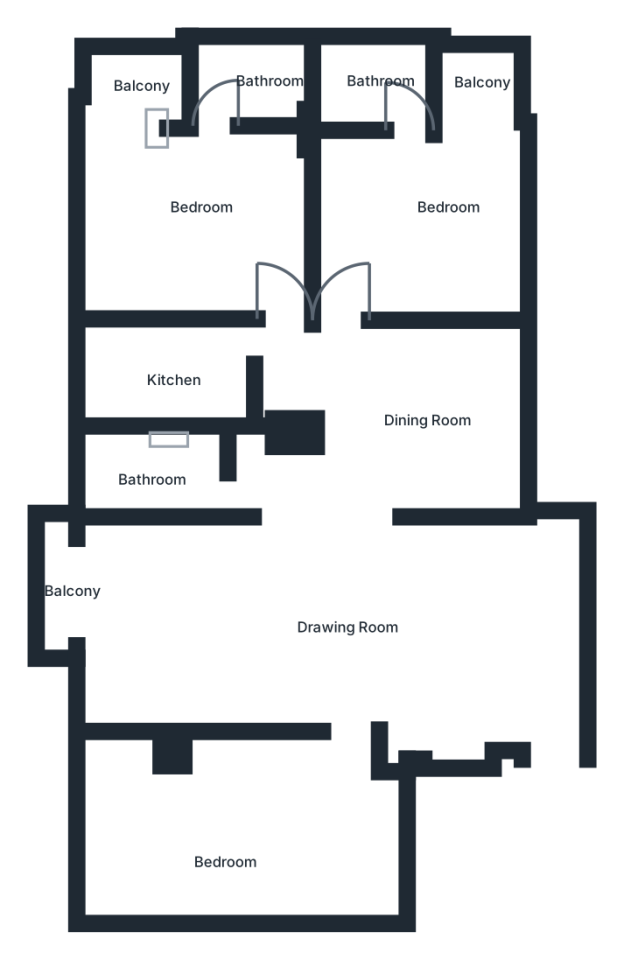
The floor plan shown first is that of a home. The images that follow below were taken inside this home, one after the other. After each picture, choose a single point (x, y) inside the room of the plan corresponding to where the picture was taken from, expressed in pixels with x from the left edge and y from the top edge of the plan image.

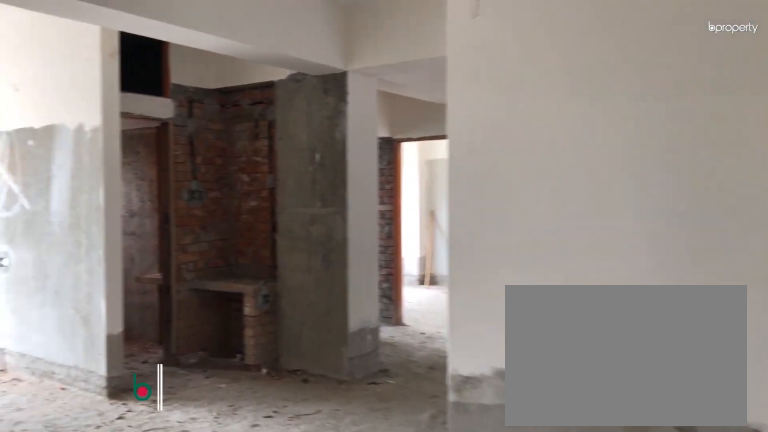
(321, 623)
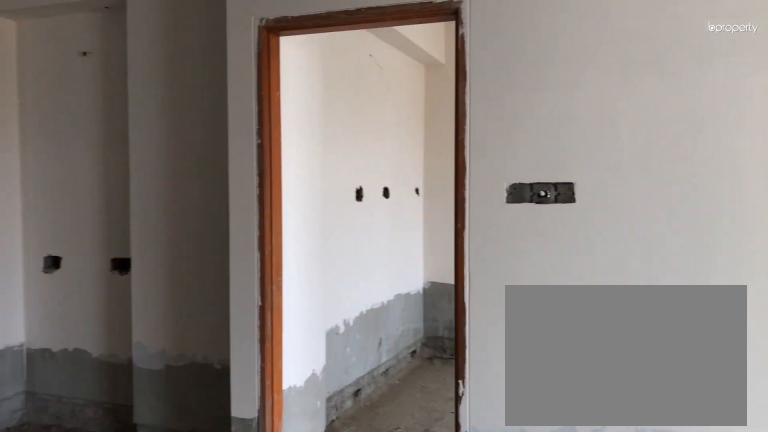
(276, 617)
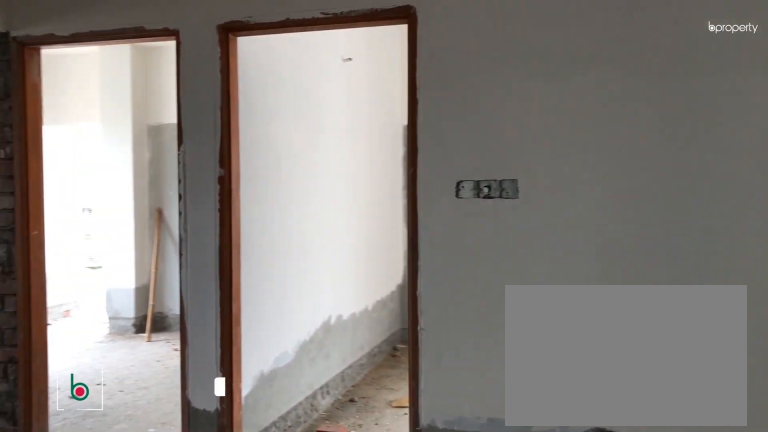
(417, 415)
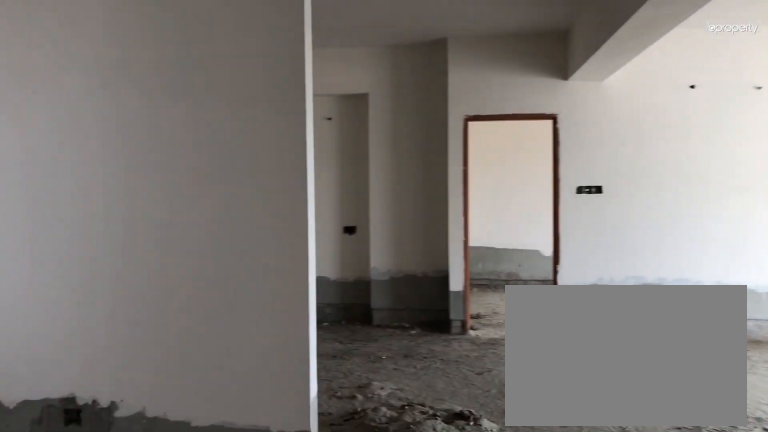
(415, 416)
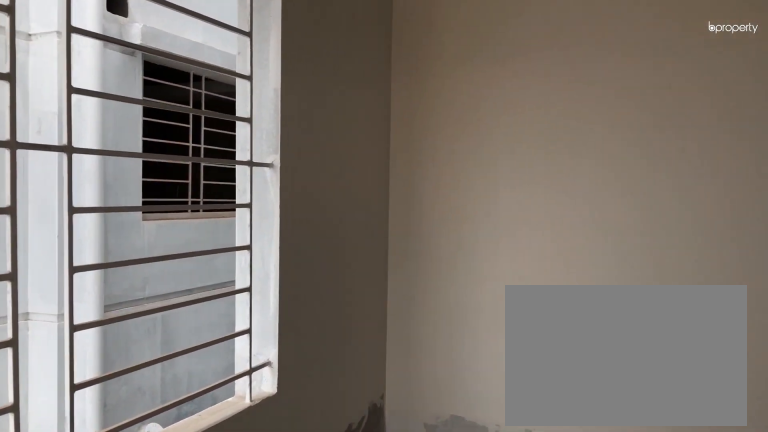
(405, 199)
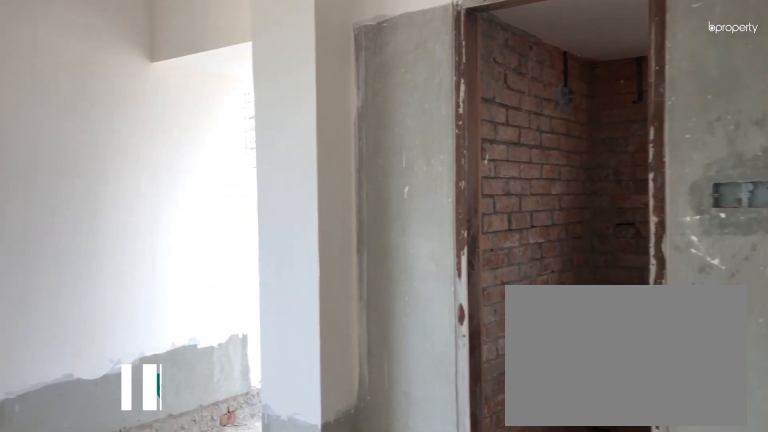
(203, 206)
